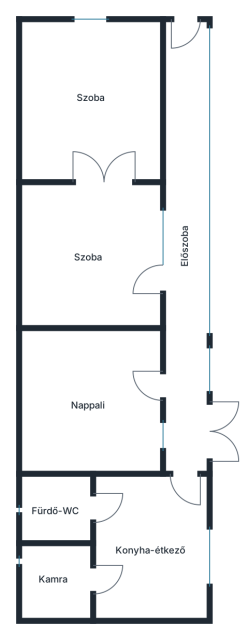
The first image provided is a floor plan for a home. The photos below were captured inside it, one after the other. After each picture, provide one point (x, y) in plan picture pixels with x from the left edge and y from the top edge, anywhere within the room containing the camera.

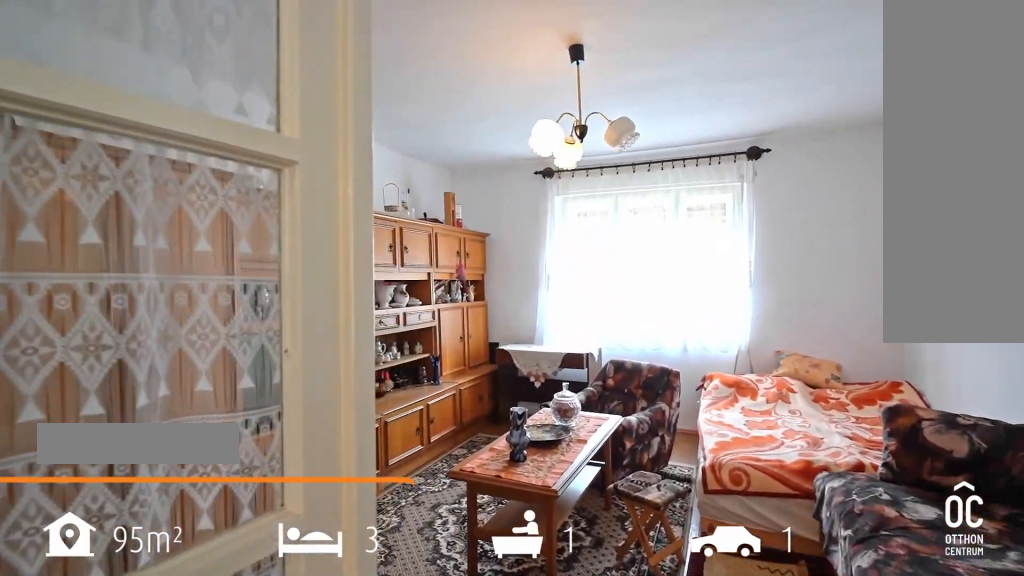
(89, 98)
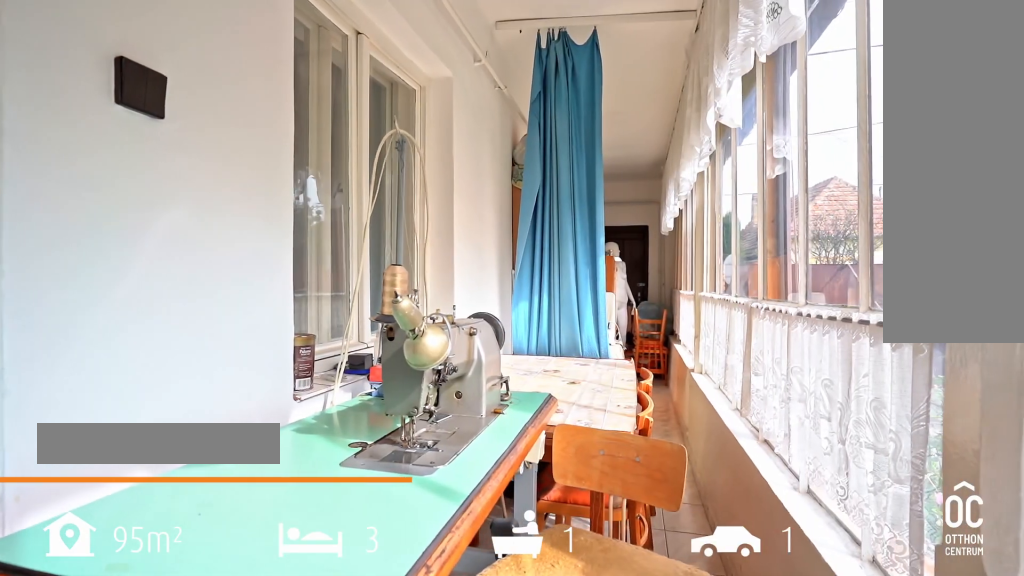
(185, 267)
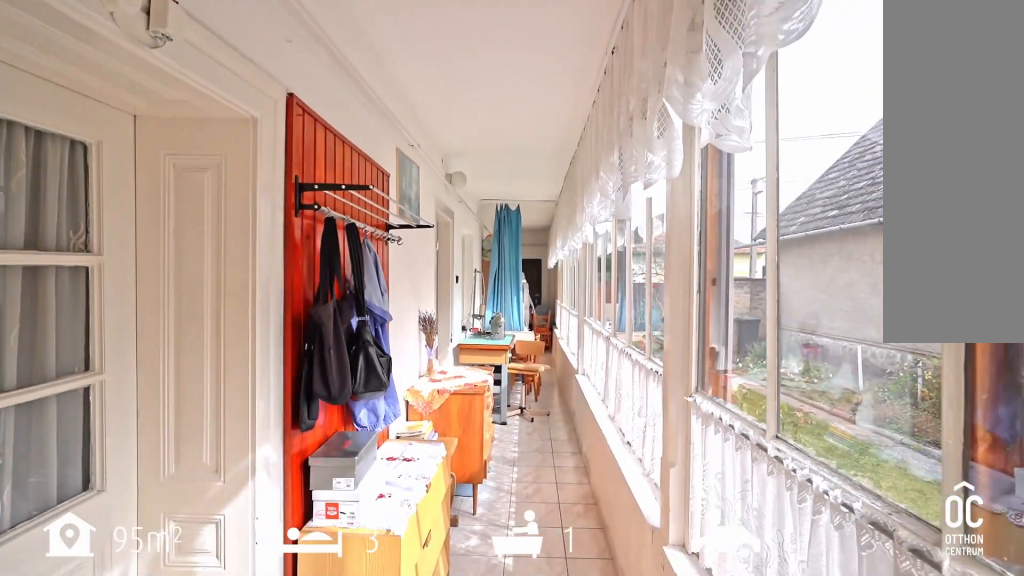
(185, 267)
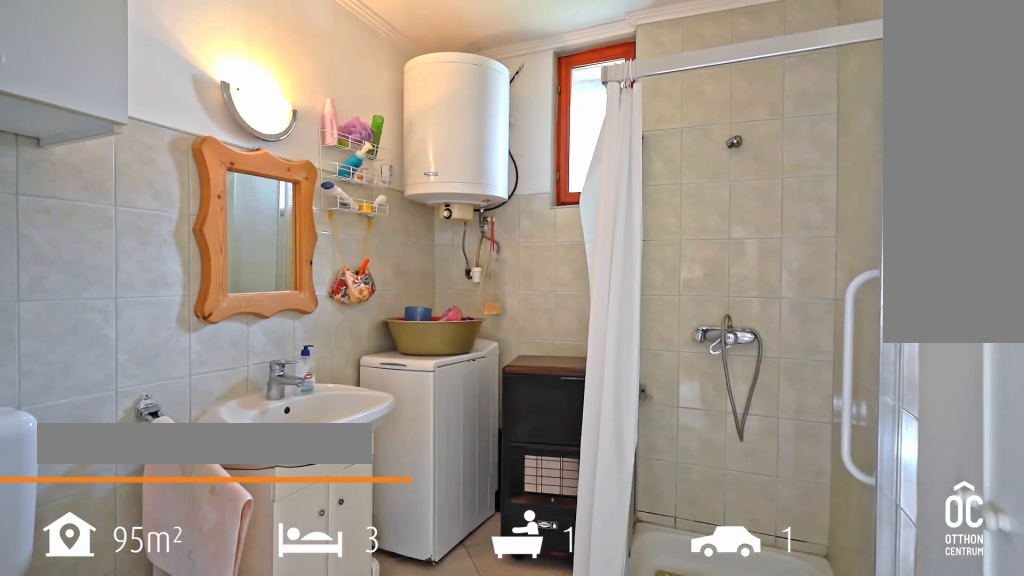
(54, 510)
